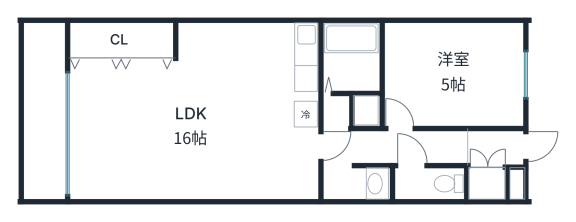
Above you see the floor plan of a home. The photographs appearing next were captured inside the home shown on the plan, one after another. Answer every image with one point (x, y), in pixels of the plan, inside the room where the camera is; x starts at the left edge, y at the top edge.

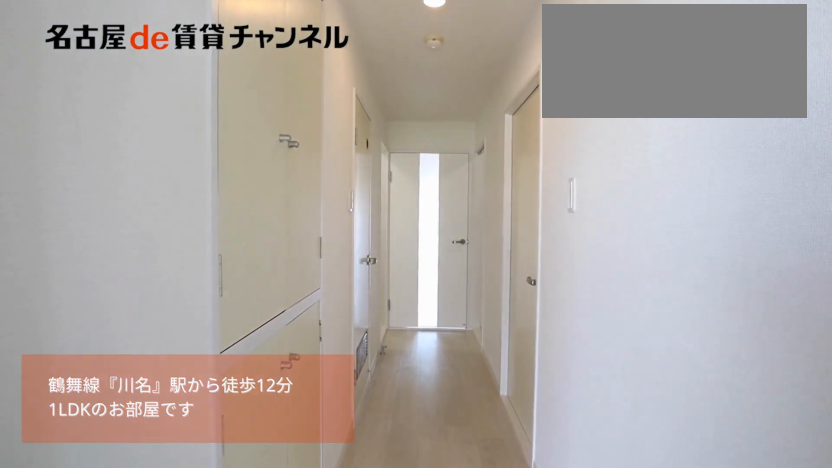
(497, 149)
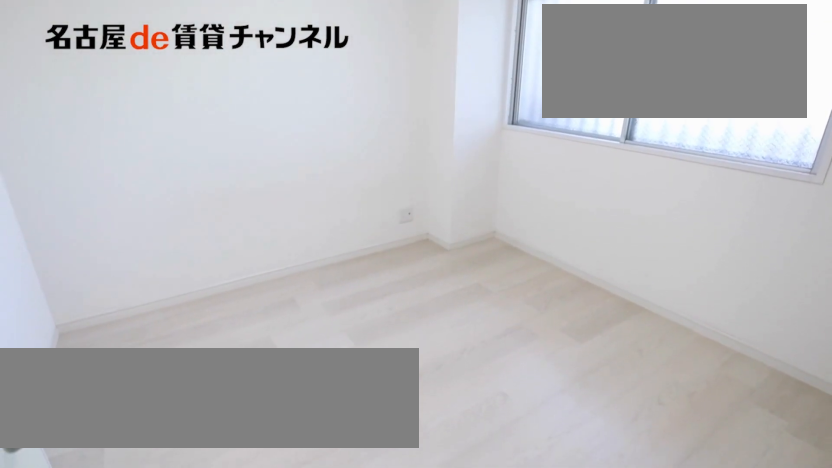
(454, 75)
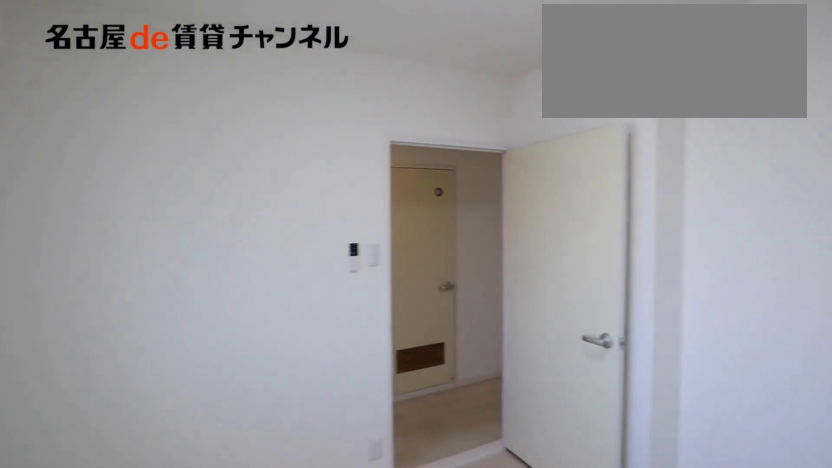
(454, 76)
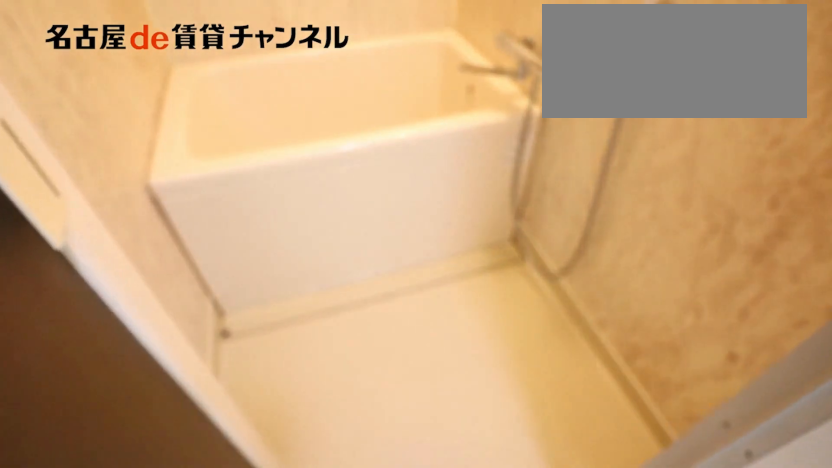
(351, 56)
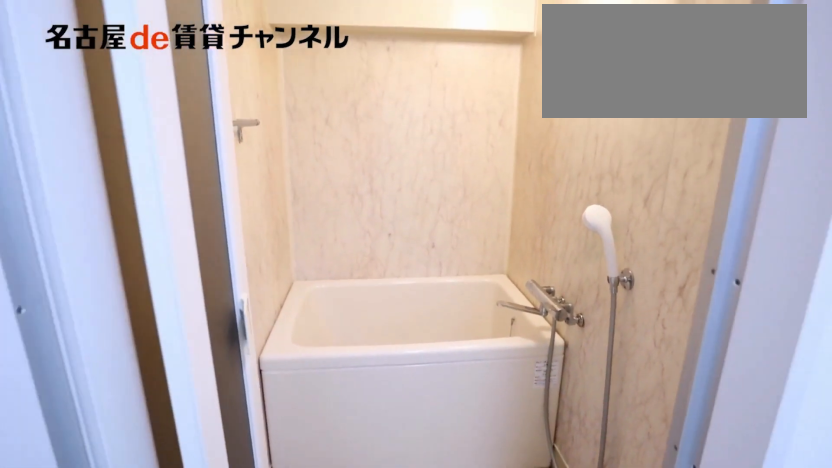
(351, 56)
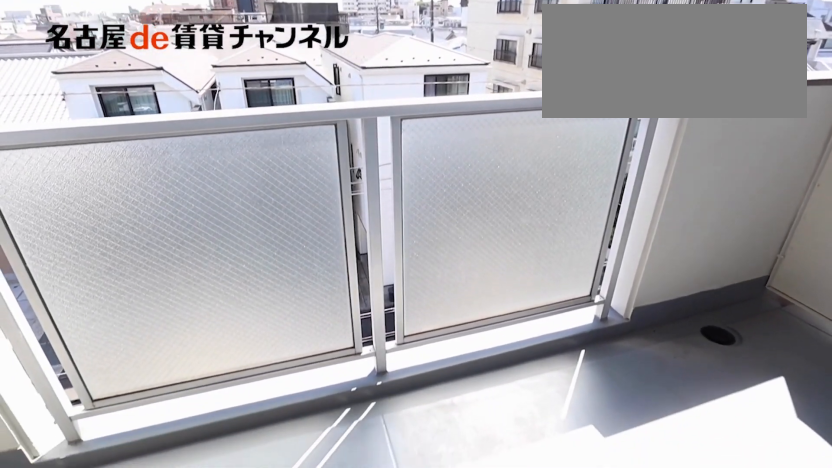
(44, 111)
